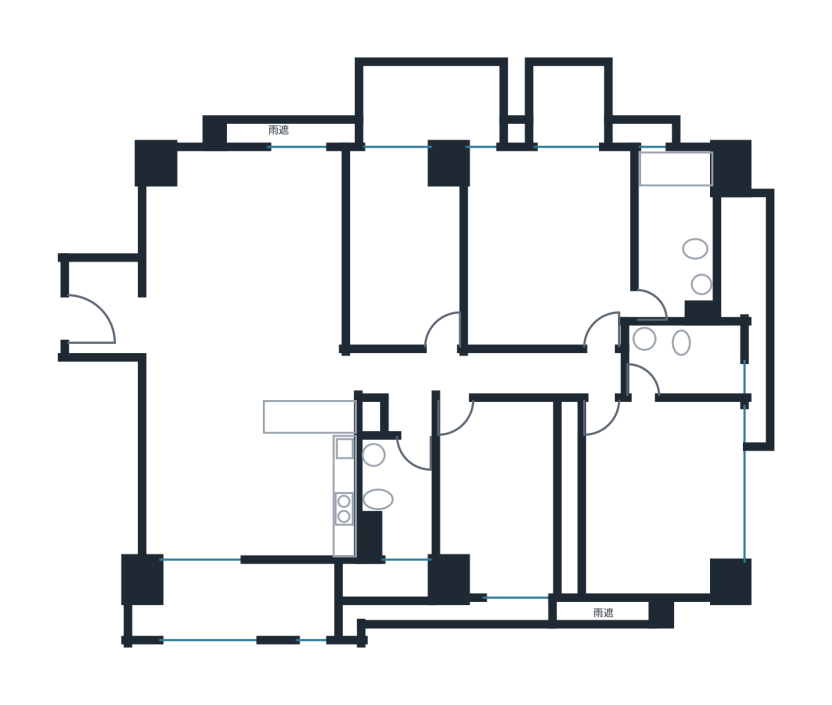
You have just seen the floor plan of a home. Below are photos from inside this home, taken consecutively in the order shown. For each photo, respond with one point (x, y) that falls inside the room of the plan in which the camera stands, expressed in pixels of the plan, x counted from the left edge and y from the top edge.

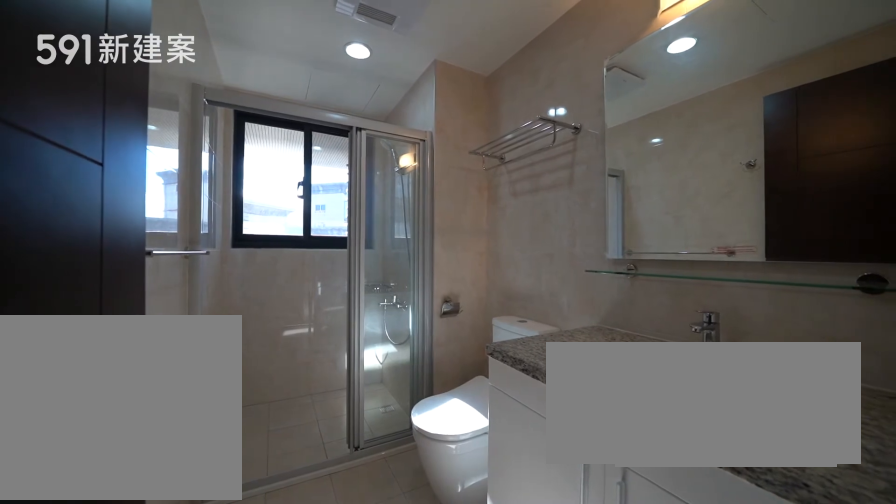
(395, 506)
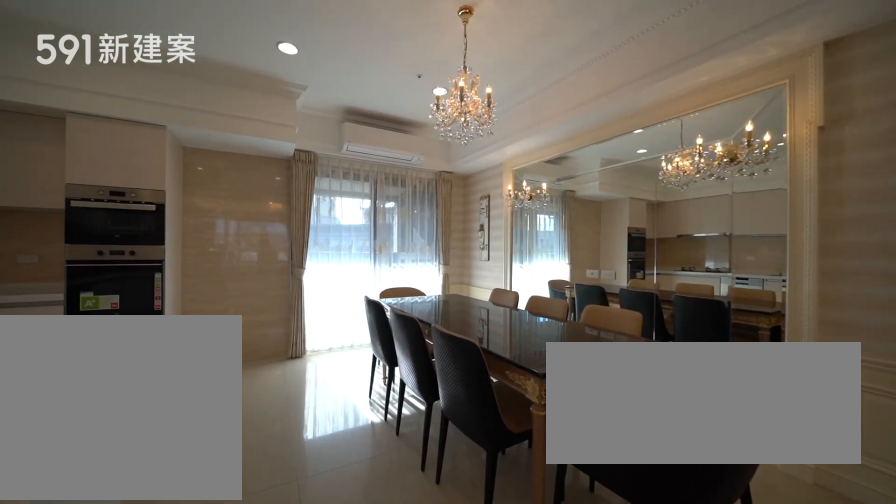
(200, 482)
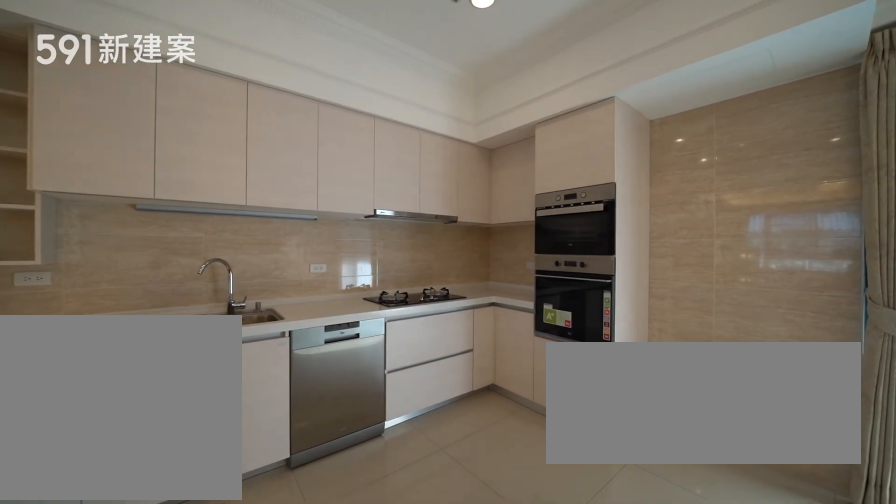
(303, 484)
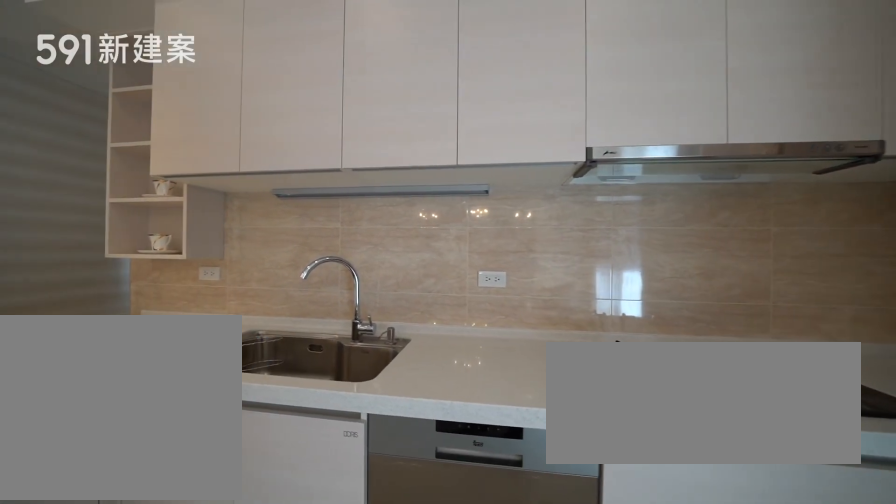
(303, 484)
